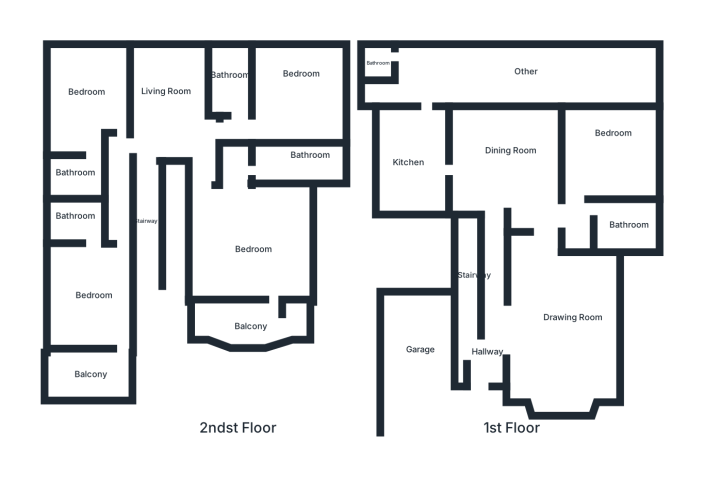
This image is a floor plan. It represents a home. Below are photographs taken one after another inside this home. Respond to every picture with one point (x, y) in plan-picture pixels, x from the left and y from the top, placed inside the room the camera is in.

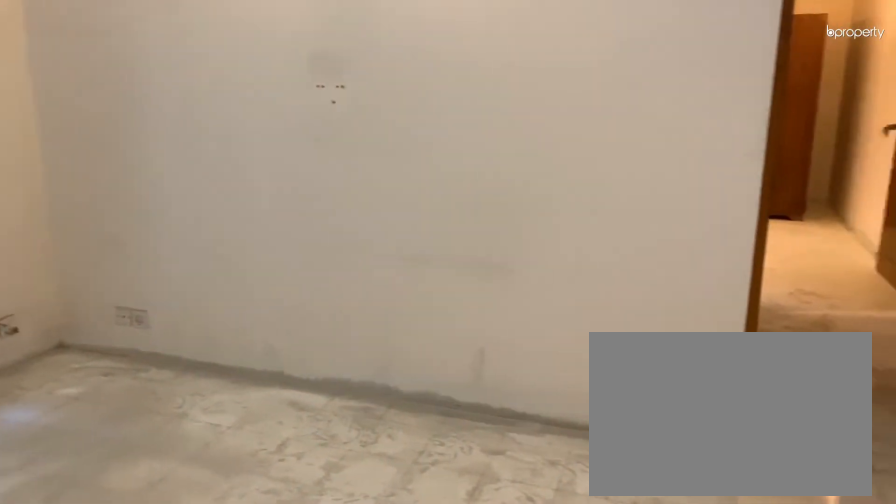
(166, 92)
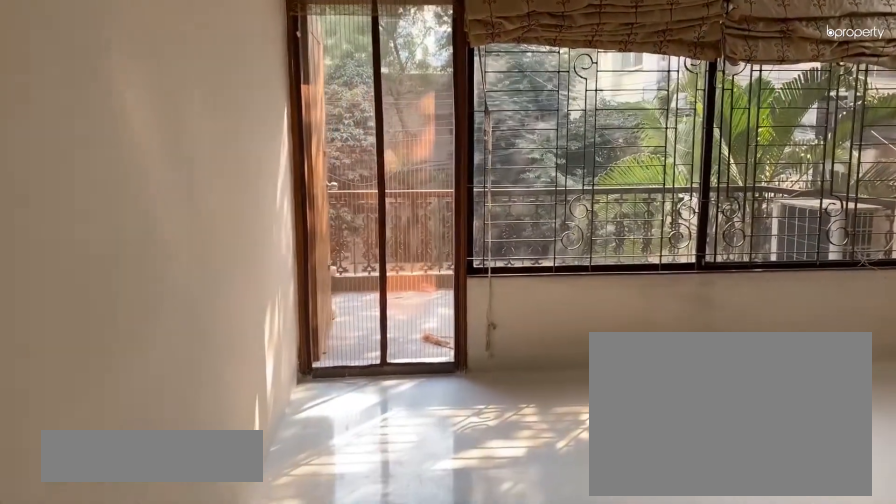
(90, 299)
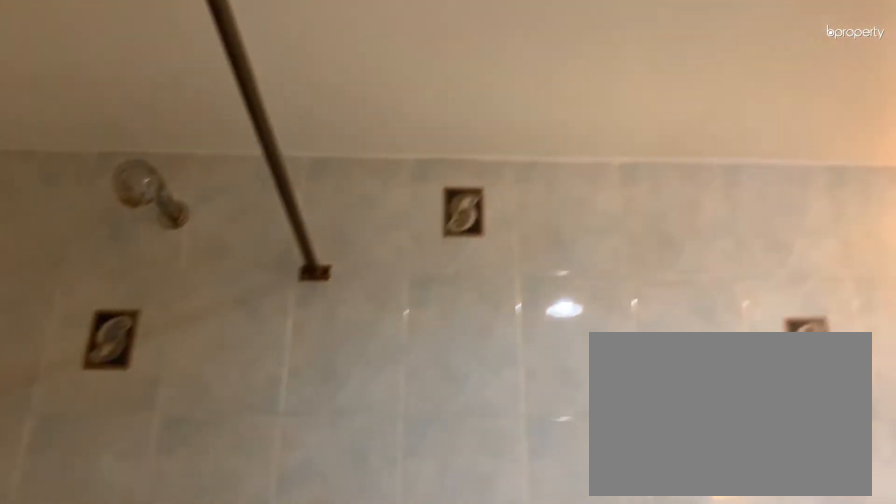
(74, 217)
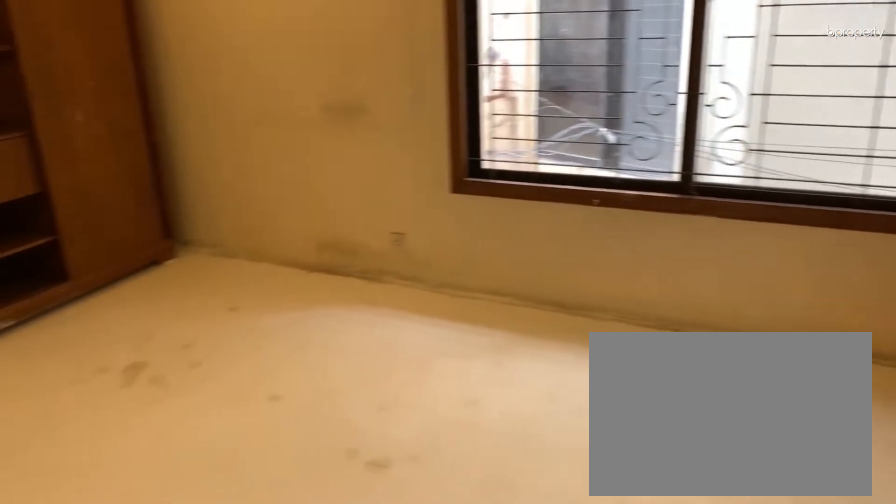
(85, 92)
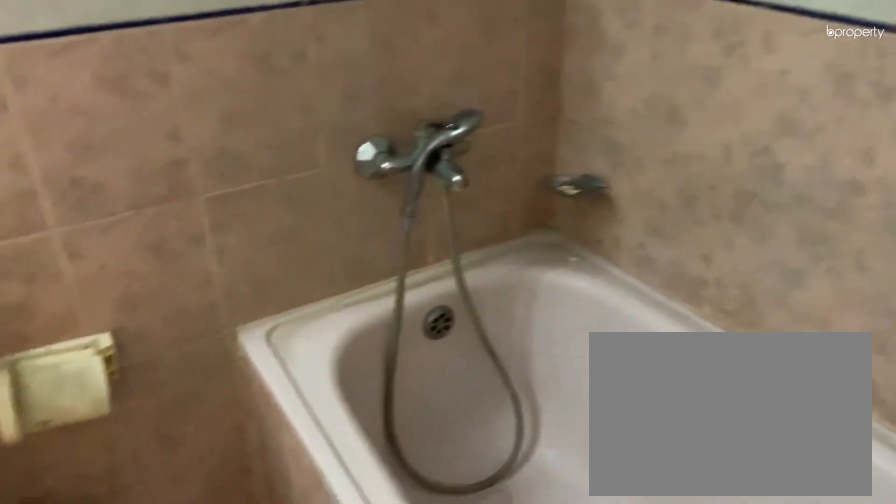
(70, 182)
